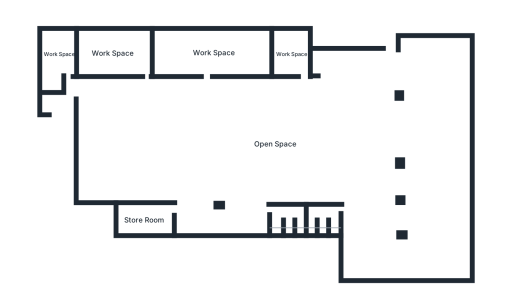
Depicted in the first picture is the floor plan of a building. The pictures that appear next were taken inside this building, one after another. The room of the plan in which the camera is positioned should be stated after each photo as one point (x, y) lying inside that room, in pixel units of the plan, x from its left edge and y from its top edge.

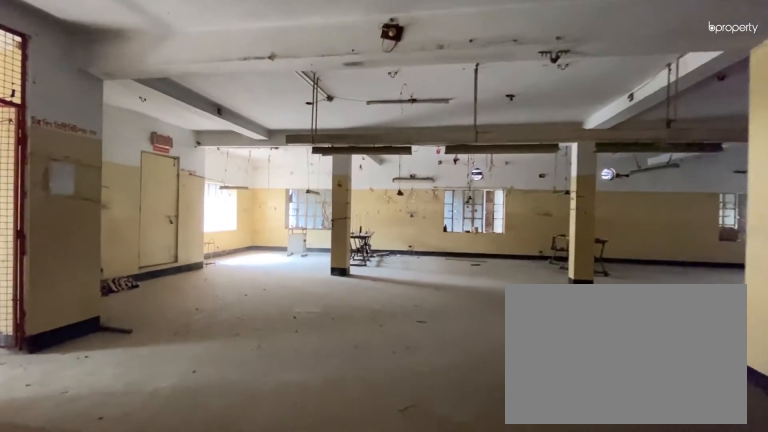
(307, 145)
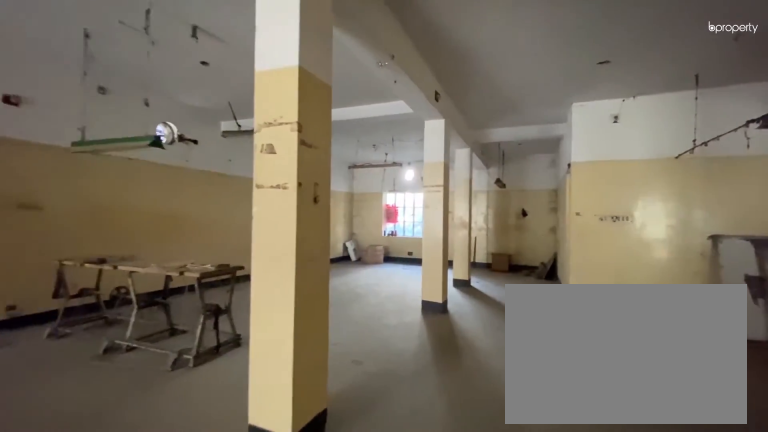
(372, 147)
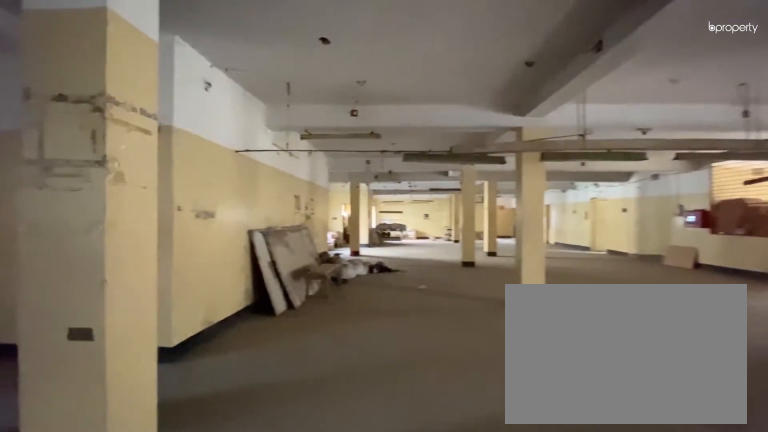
(372, 147)
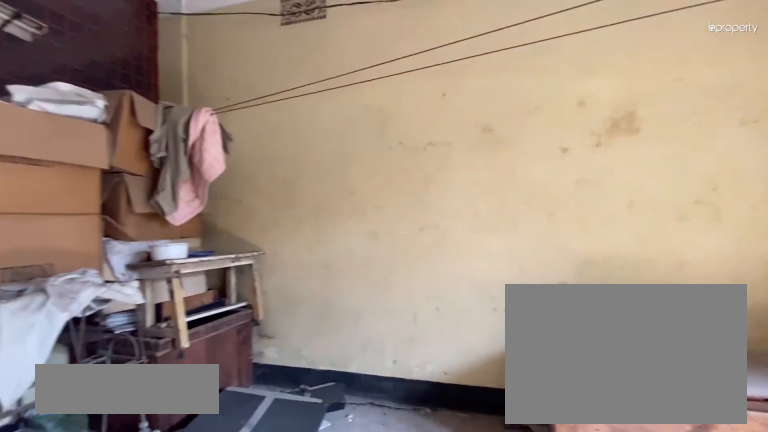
(291, 52)
